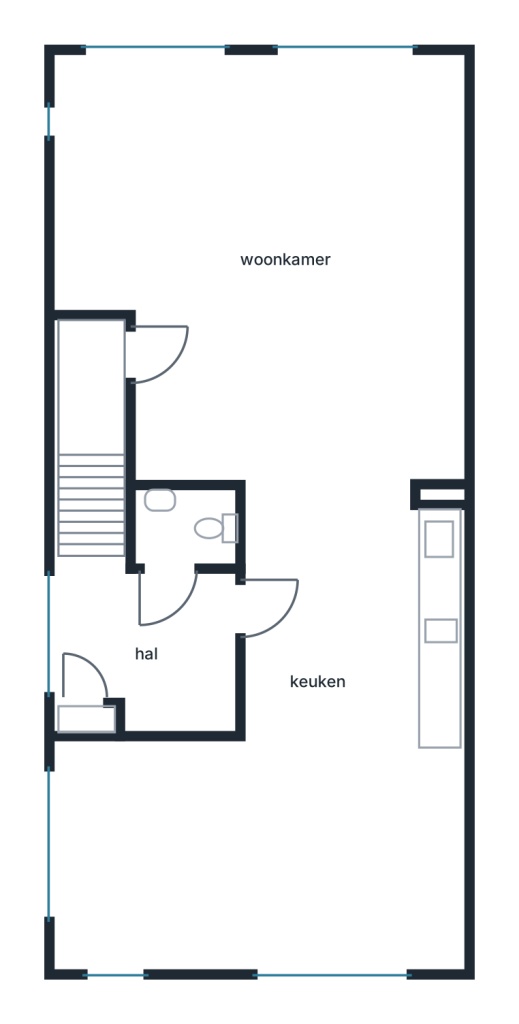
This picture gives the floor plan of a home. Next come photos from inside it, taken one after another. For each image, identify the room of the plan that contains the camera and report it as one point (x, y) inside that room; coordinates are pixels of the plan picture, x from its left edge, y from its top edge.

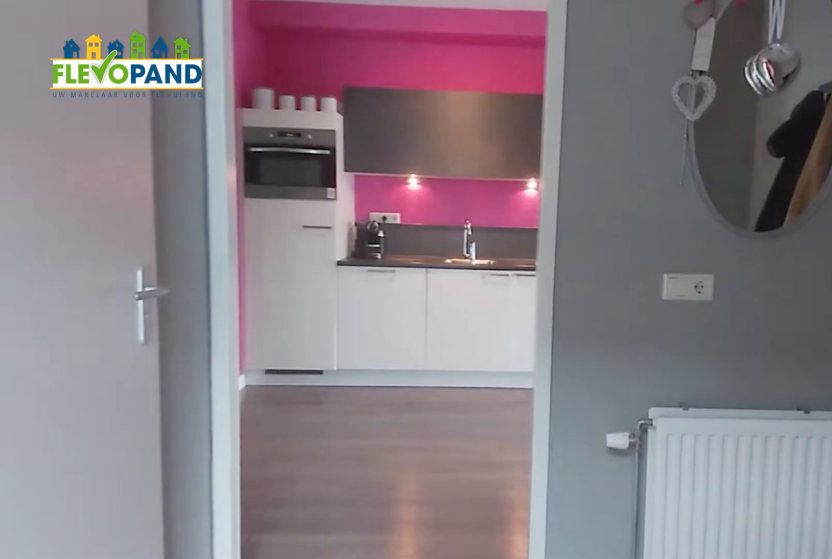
(149, 645)
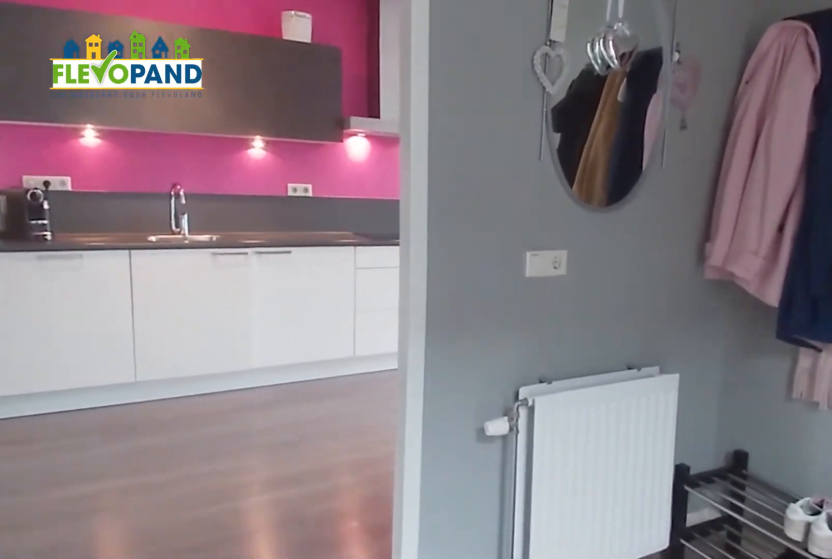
(149, 645)
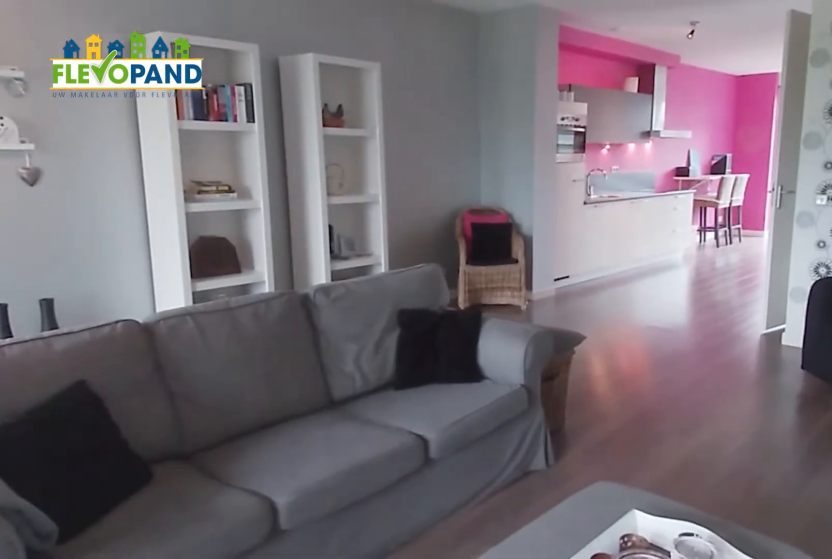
(275, 264)
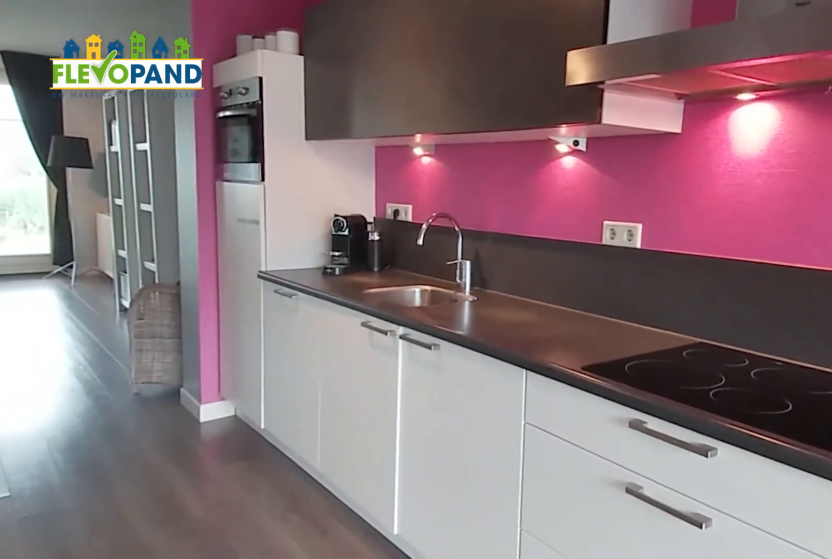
(160, 856)
